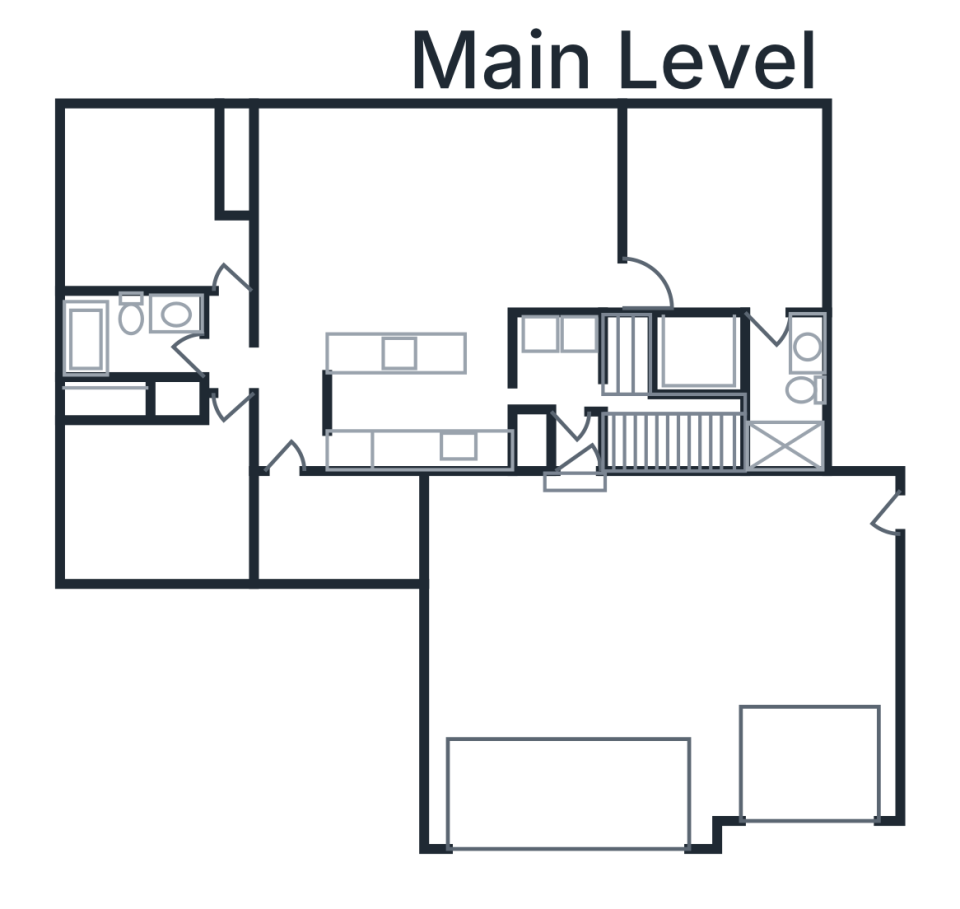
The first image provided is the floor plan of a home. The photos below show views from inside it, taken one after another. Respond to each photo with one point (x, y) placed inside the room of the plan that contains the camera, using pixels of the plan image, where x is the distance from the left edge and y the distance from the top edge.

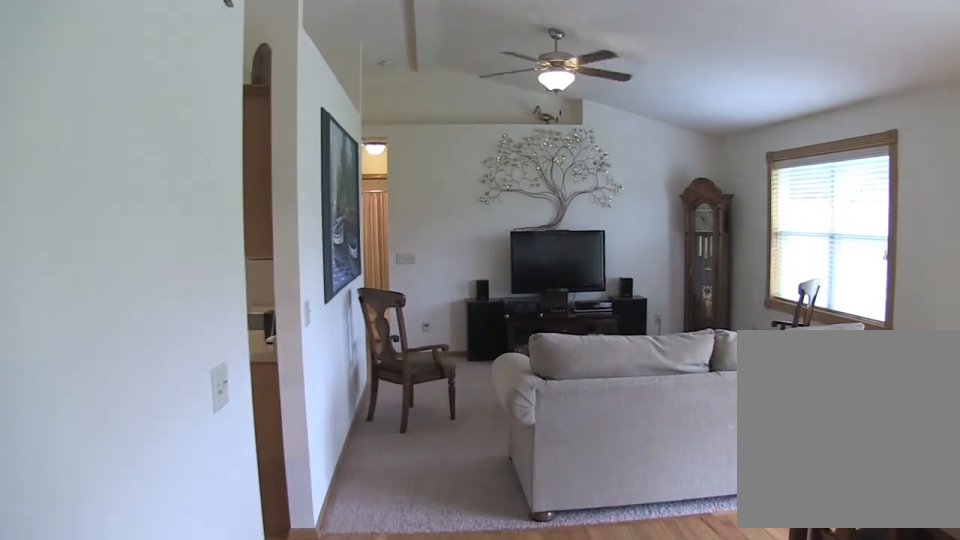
(564, 209)
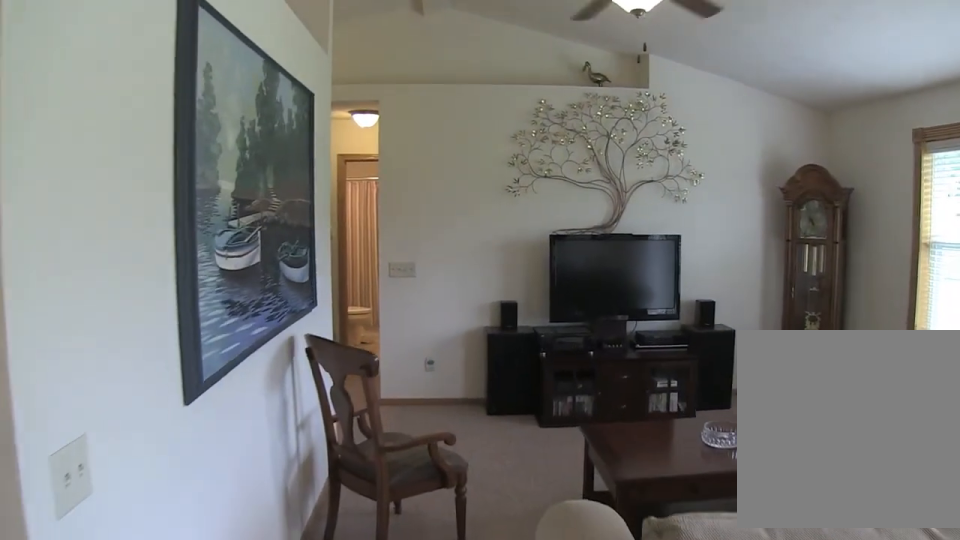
(386, 220)
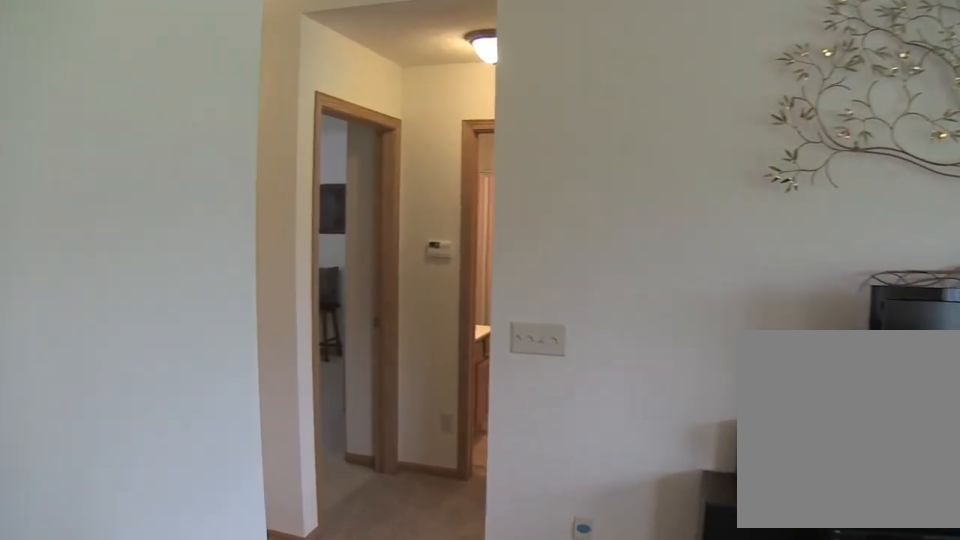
(386, 220)
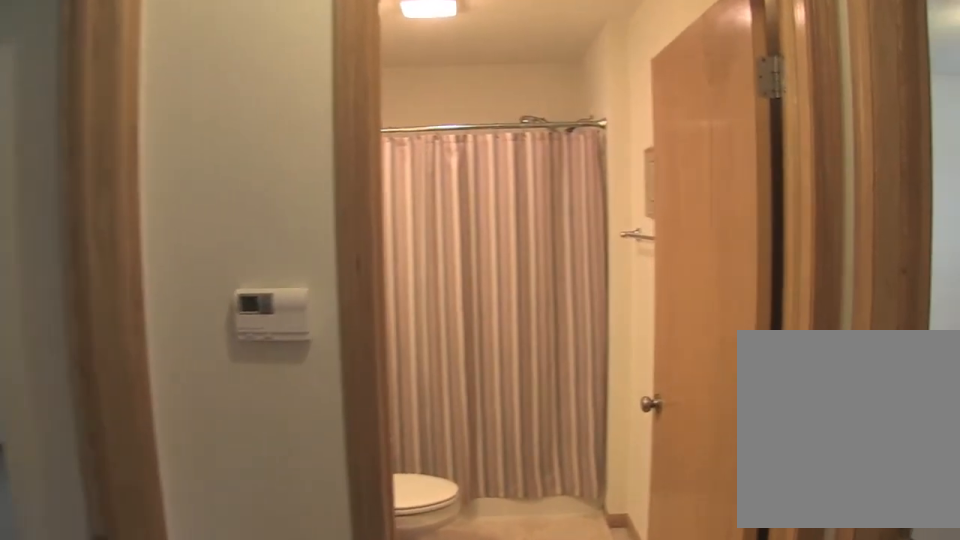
(229, 342)
